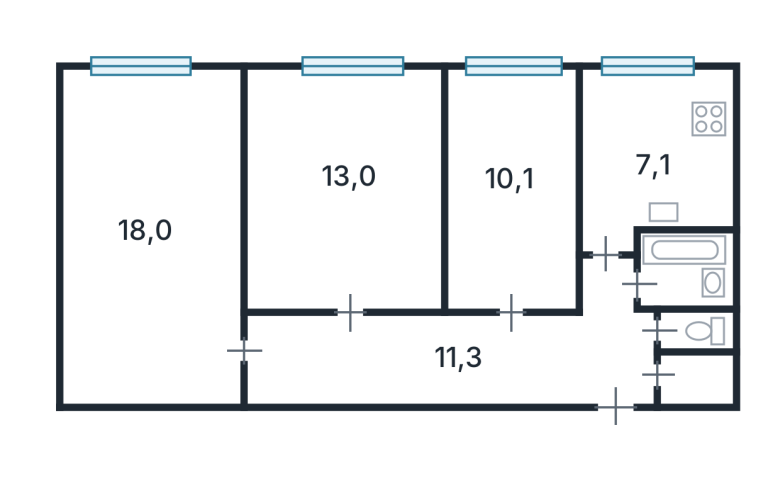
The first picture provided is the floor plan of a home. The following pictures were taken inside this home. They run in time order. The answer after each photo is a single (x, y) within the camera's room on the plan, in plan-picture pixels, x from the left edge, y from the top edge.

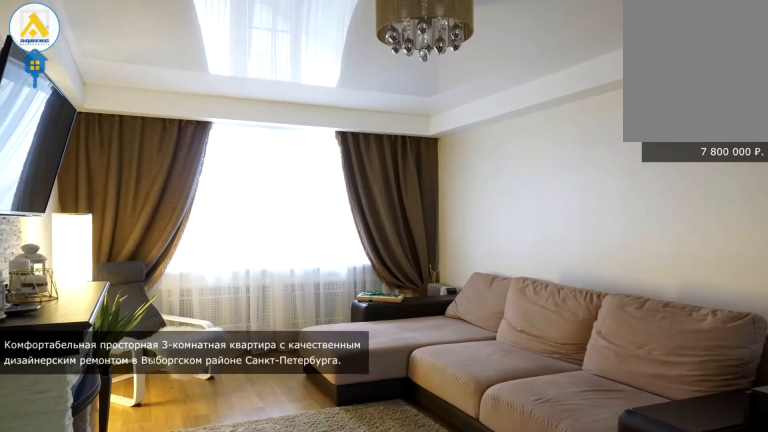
(152, 227)
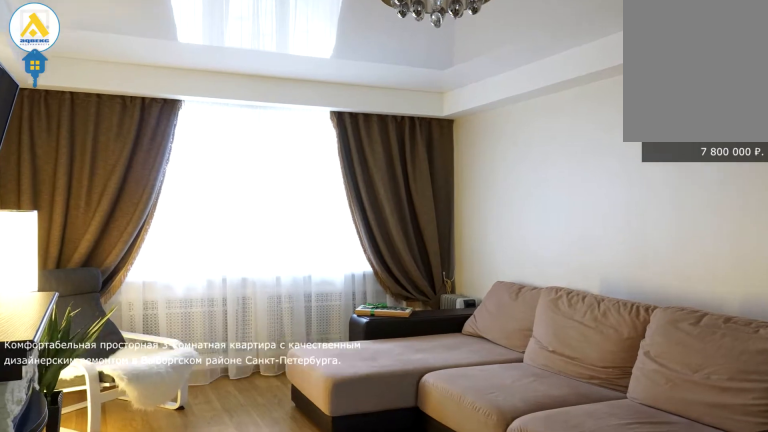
(152, 227)
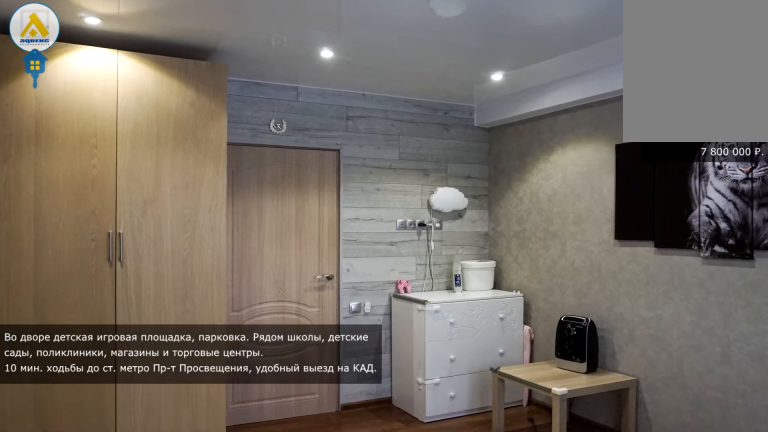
(342, 166)
